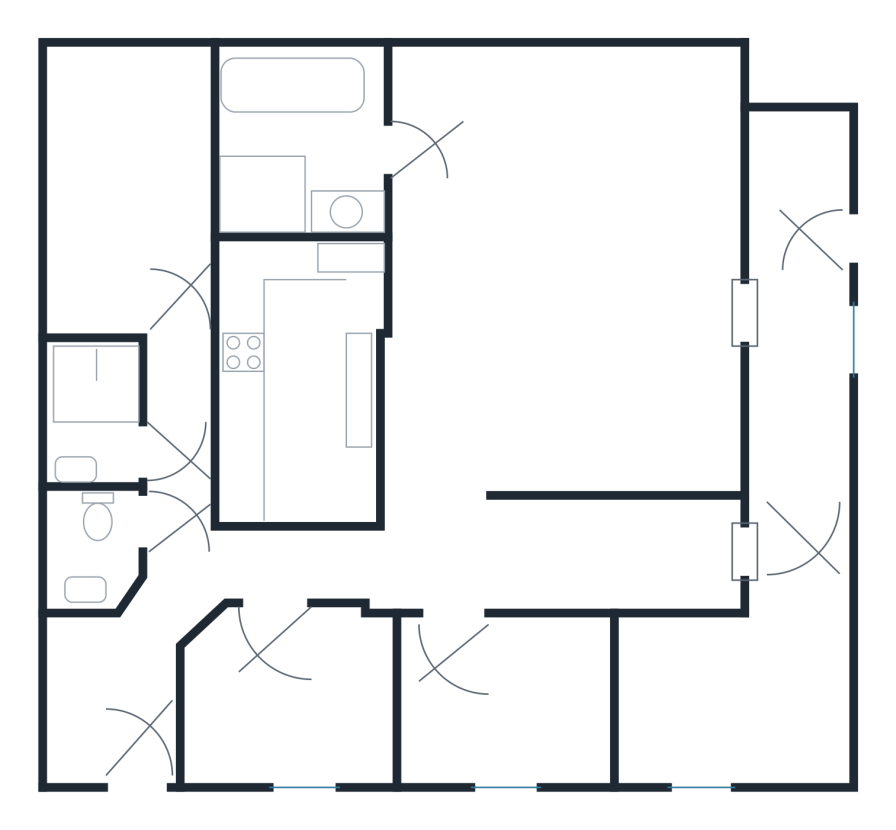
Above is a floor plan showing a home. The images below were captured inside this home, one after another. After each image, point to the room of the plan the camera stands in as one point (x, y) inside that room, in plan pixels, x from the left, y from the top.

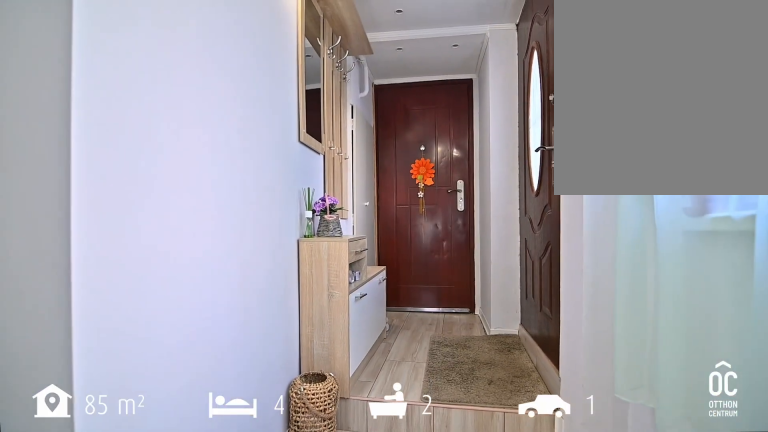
(806, 256)
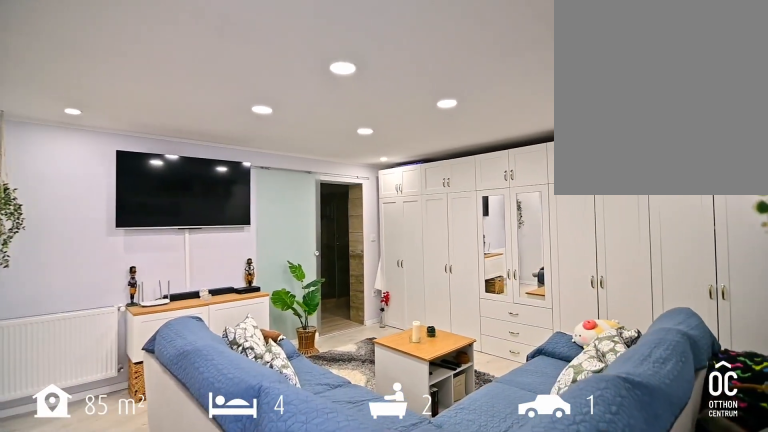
(567, 396)
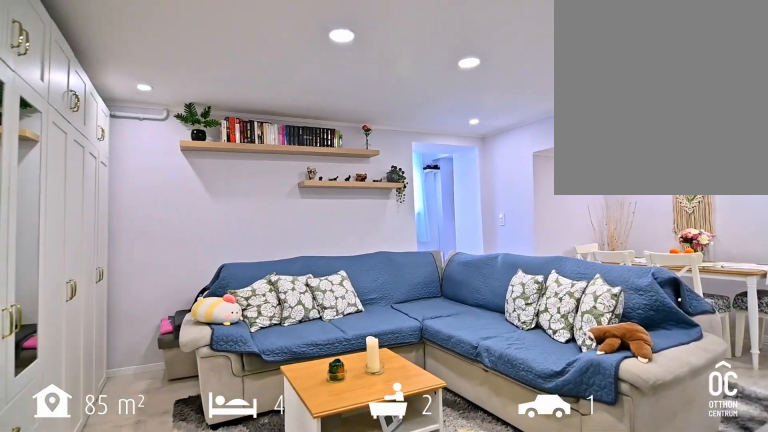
(567, 396)
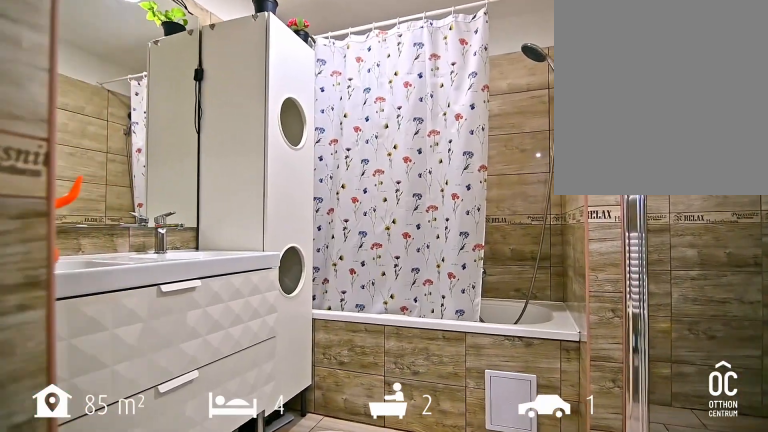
(291, 151)
